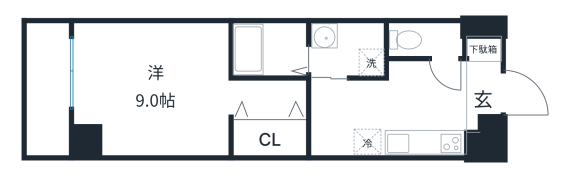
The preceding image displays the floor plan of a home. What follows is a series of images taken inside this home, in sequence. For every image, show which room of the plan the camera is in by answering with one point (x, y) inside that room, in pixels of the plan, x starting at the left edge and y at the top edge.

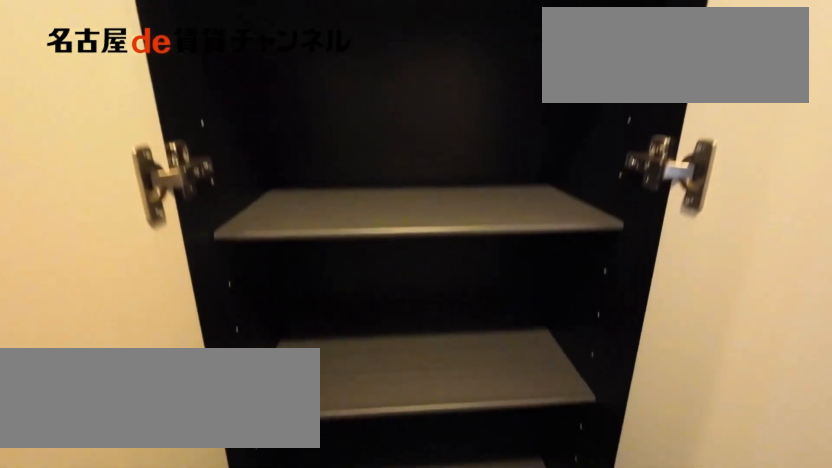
(483, 85)
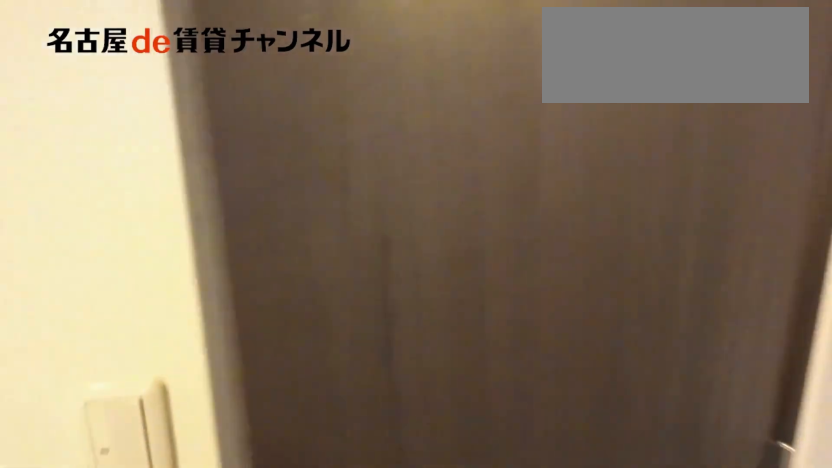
(483, 85)
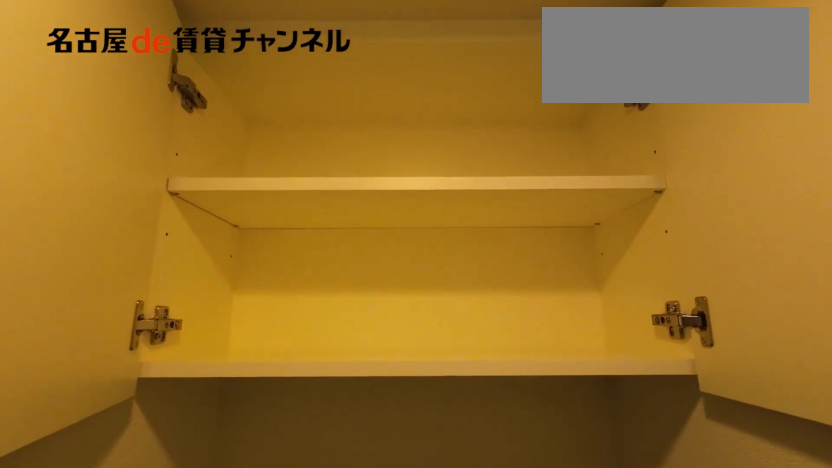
(425, 40)
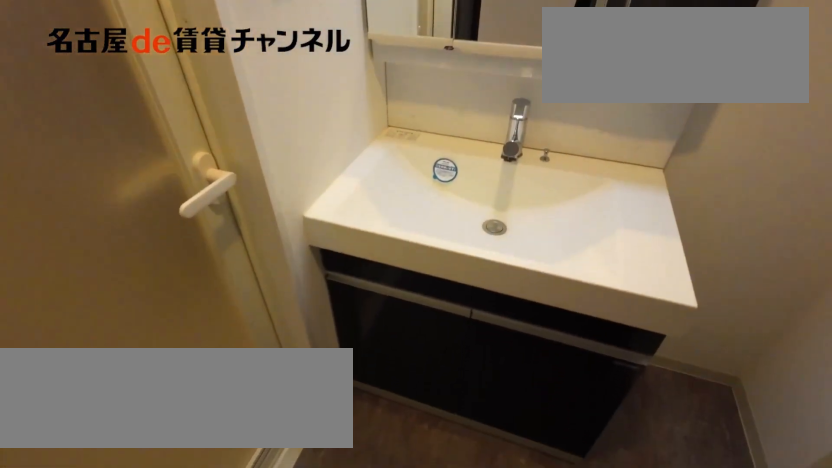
(349, 49)
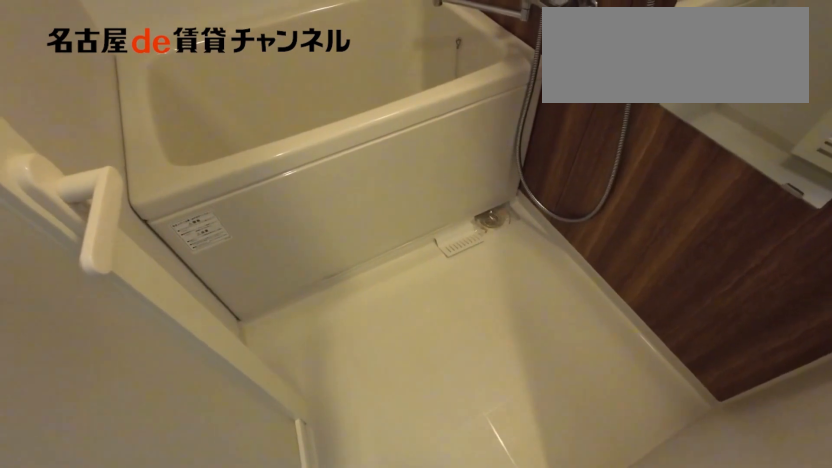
(269, 49)
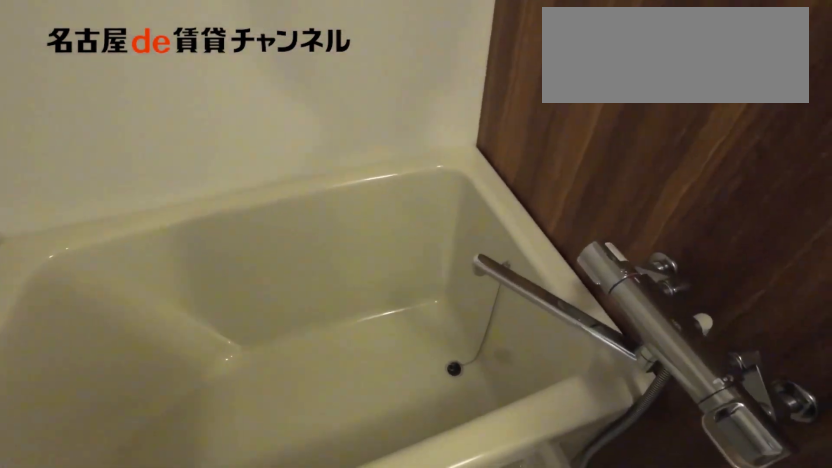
(269, 49)
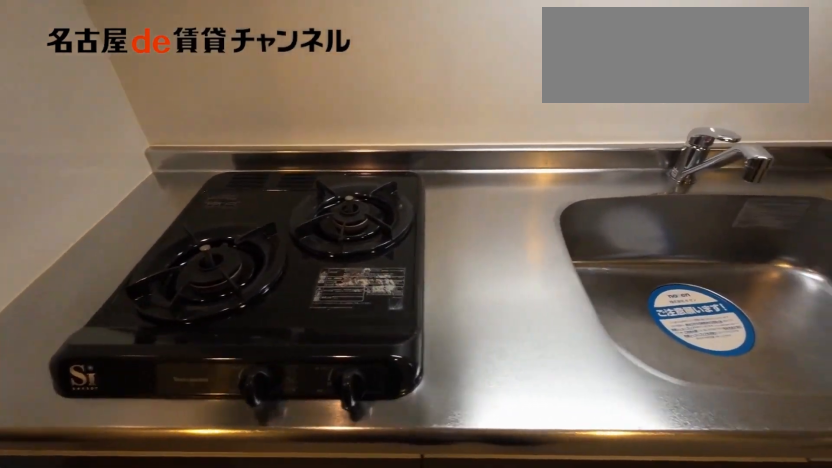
(411, 141)
